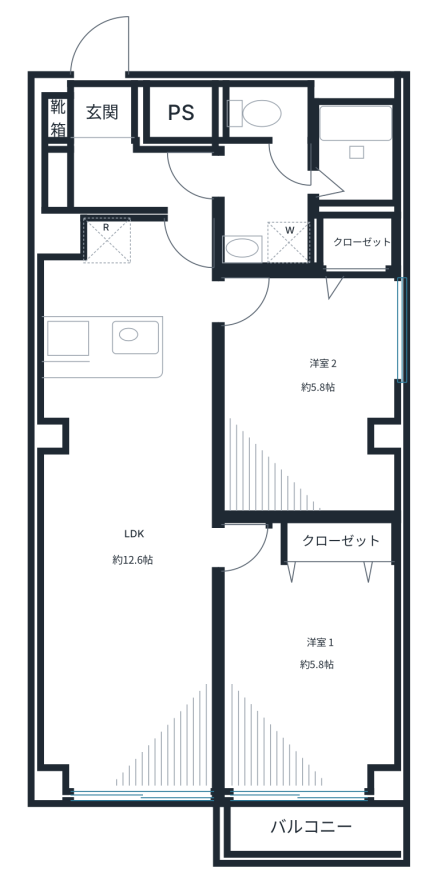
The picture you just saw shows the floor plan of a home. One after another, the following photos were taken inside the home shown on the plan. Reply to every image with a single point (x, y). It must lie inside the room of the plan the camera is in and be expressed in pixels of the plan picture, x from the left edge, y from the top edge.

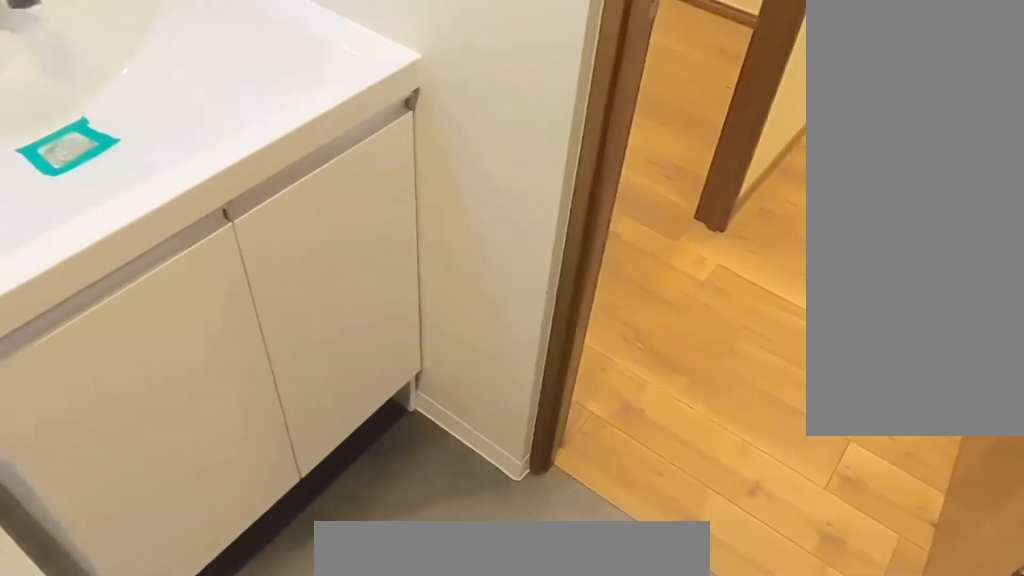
(298, 192)
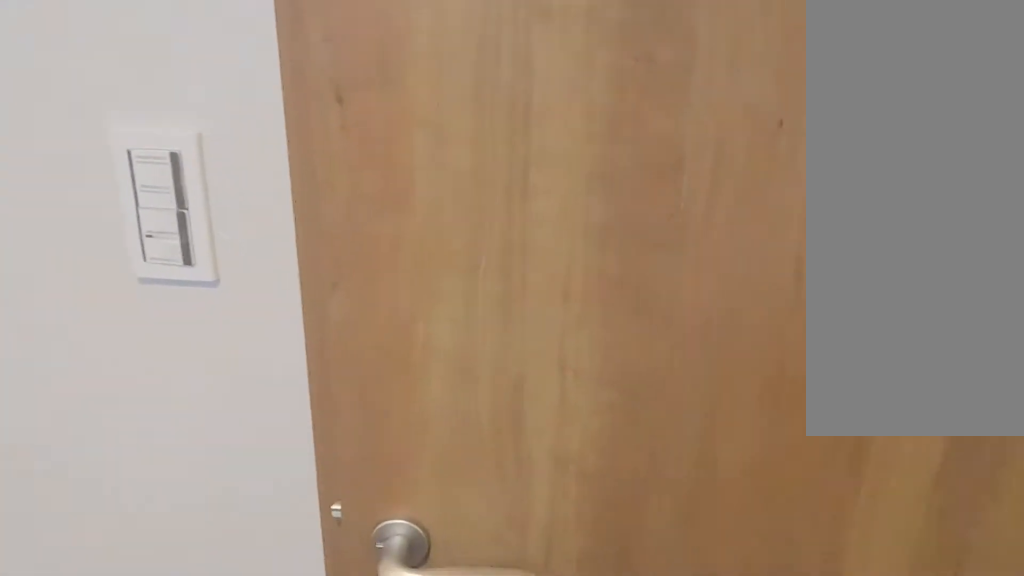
(298, 193)
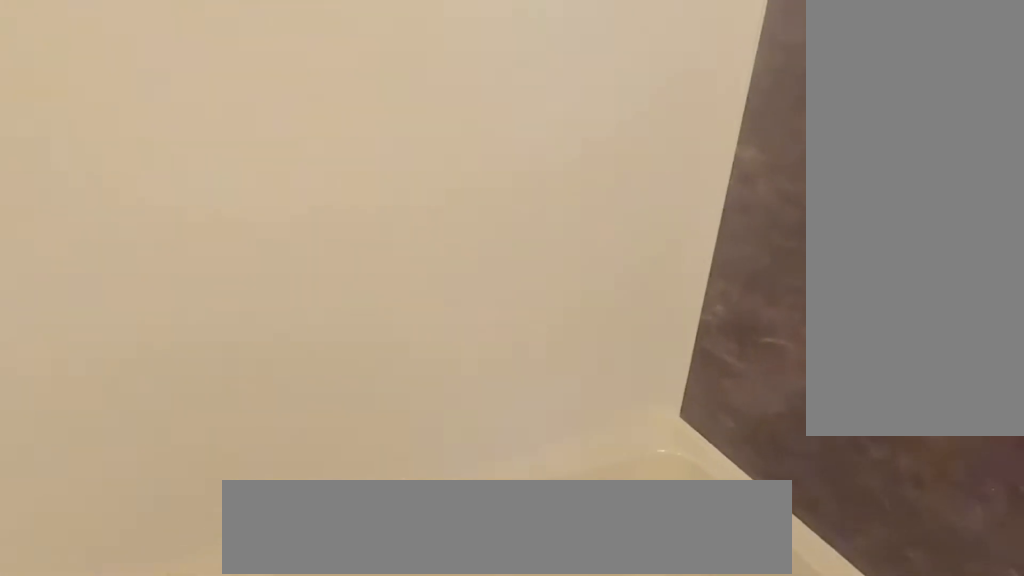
(298, 193)
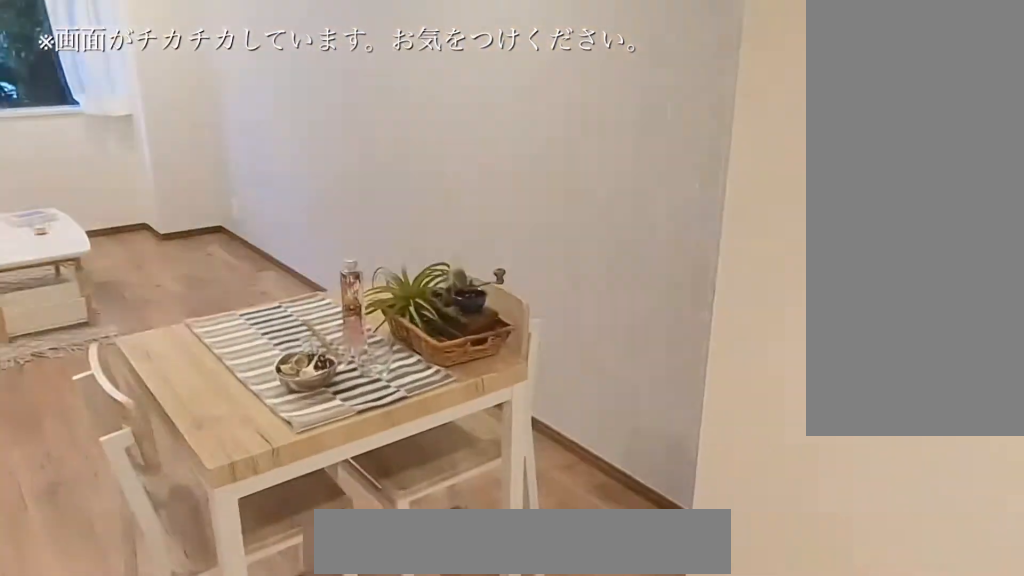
(135, 560)
